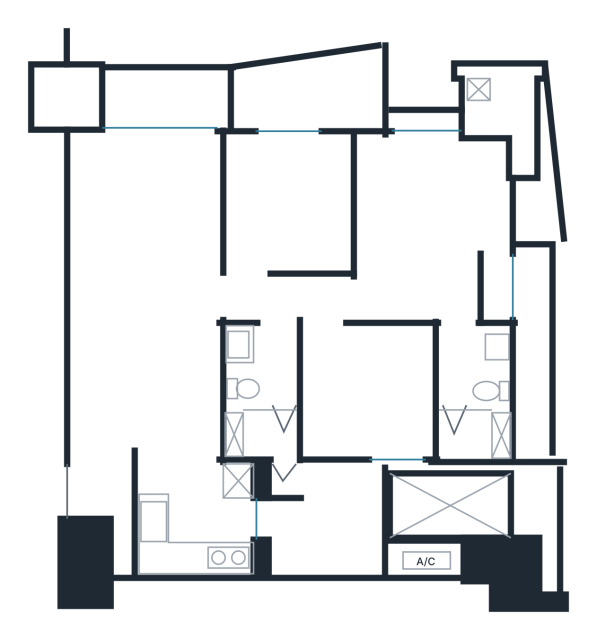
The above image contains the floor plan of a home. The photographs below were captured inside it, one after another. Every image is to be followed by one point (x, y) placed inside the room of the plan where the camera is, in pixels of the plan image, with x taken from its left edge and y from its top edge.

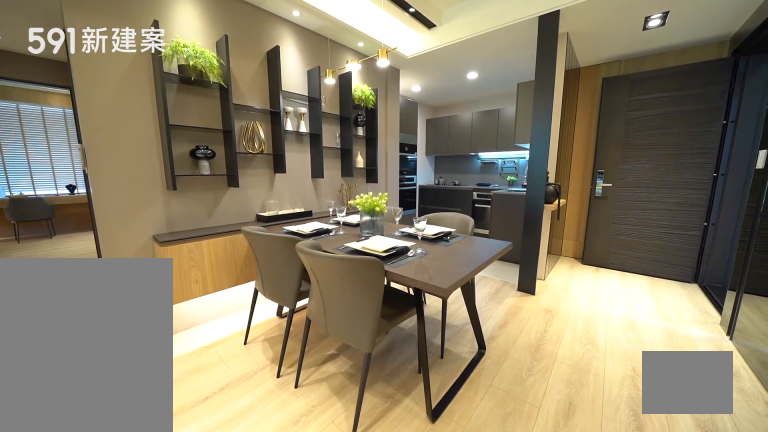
(147, 362)
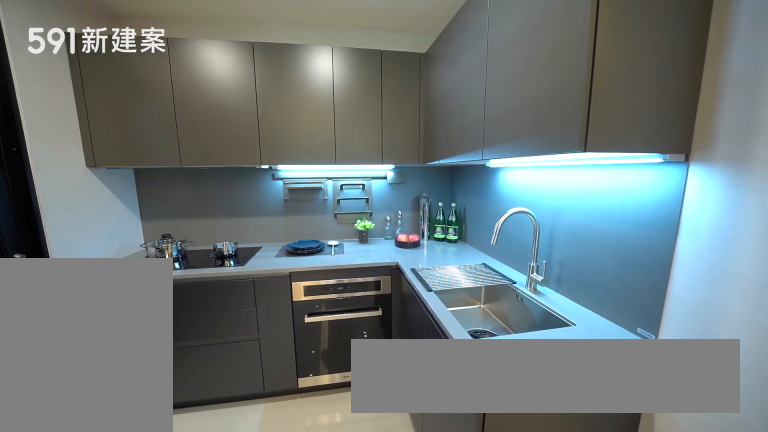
(195, 519)
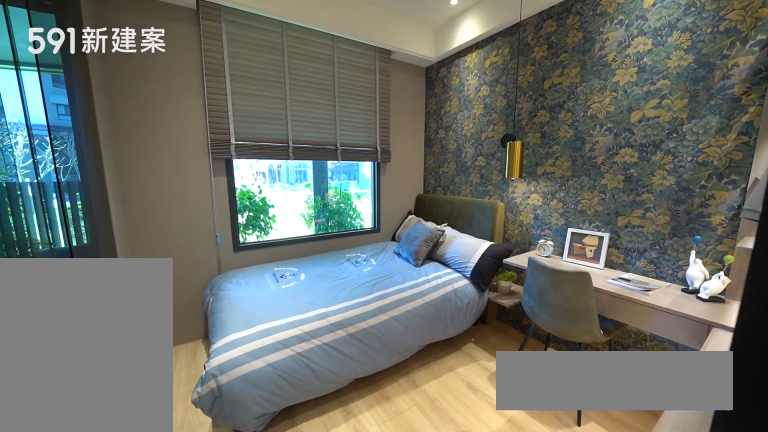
(290, 199)
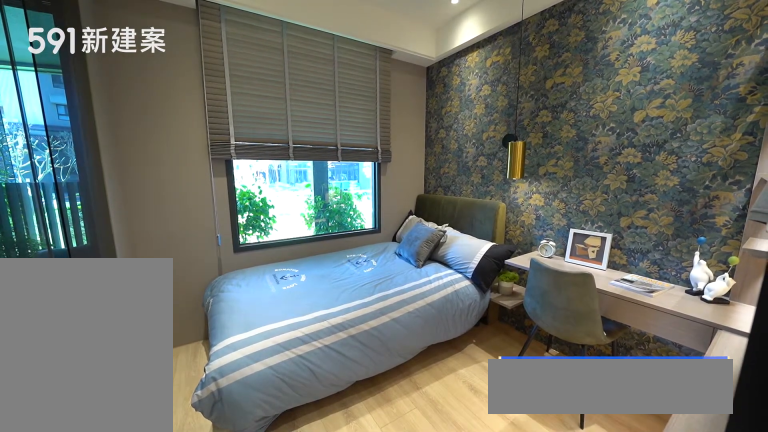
(290, 199)
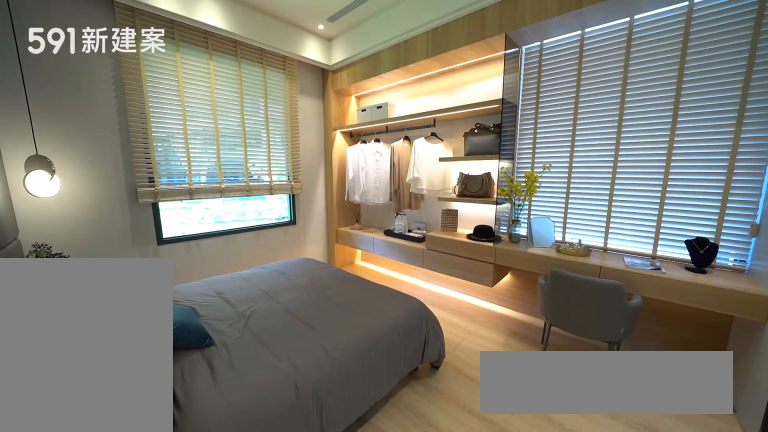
(437, 226)
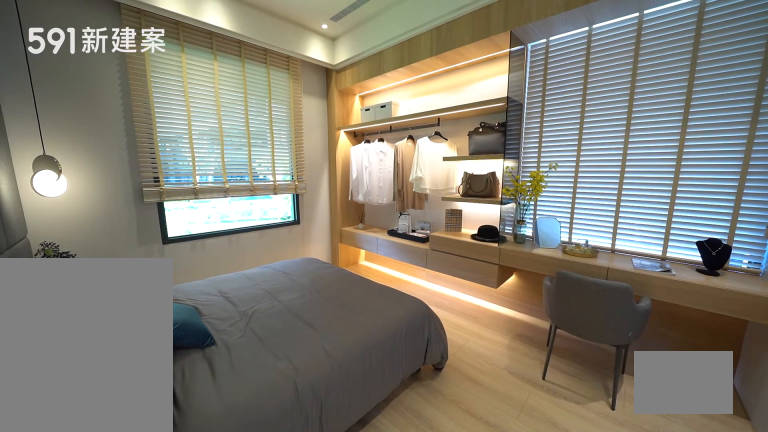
(437, 226)
